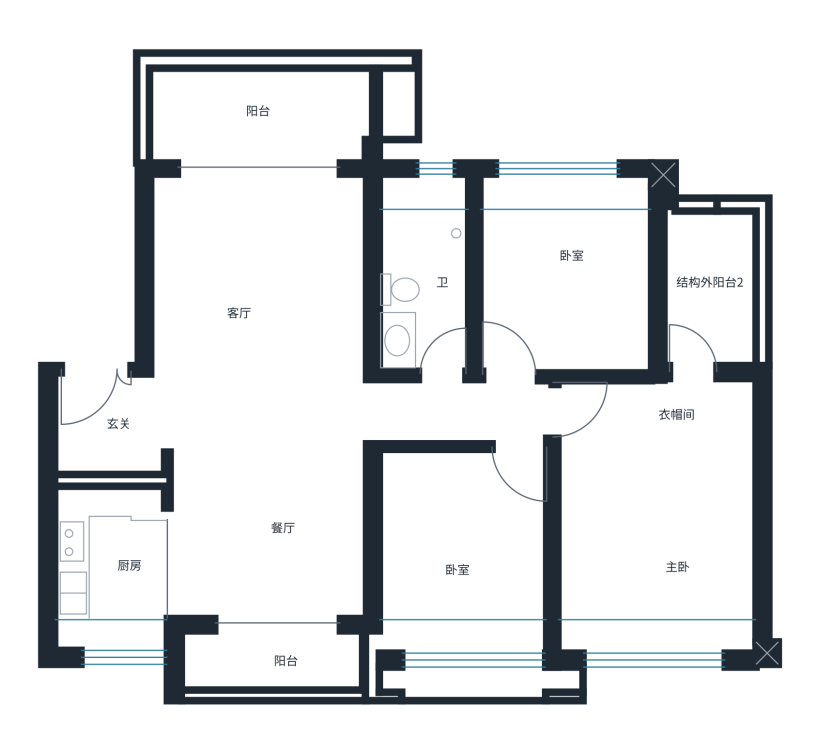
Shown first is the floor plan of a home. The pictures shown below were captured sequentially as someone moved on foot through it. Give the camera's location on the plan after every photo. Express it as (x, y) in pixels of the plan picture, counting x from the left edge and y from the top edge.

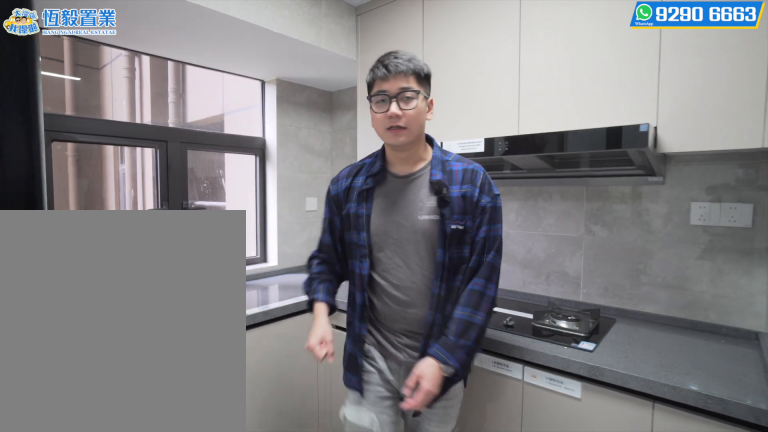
(126, 589)
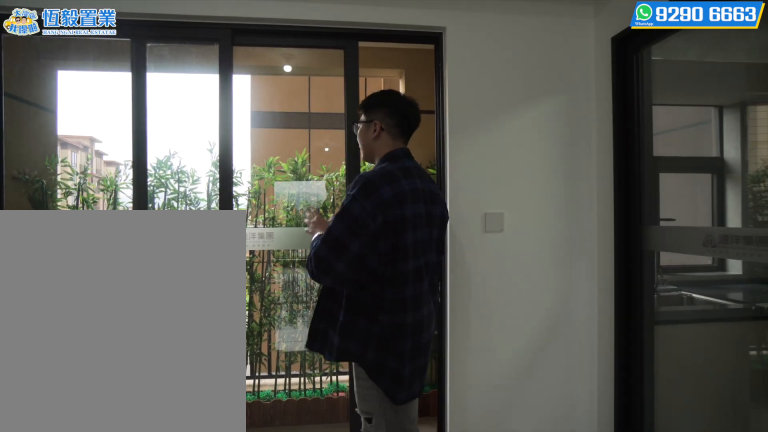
(241, 600)
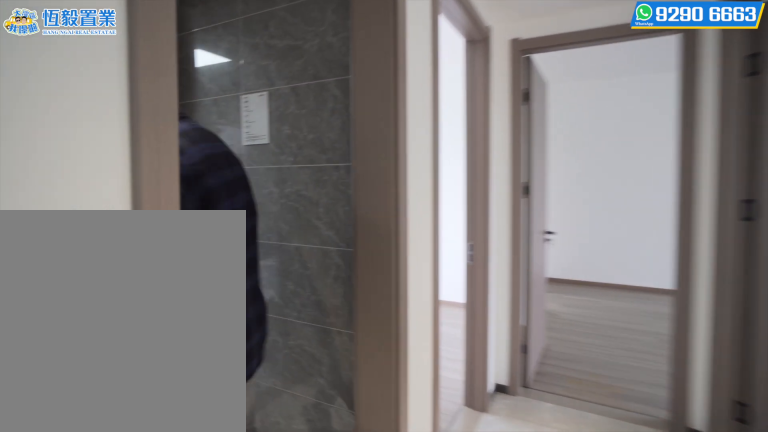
(447, 370)
